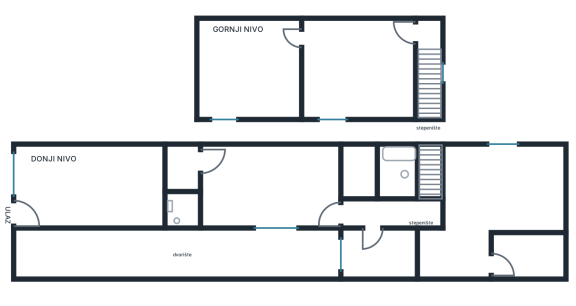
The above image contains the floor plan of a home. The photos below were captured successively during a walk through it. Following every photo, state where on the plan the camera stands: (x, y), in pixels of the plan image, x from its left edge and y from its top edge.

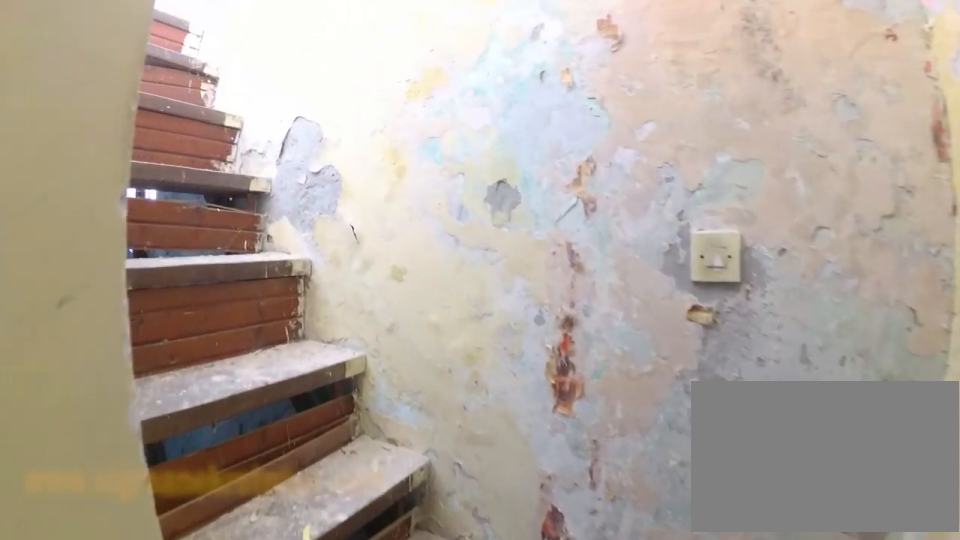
(418, 232)
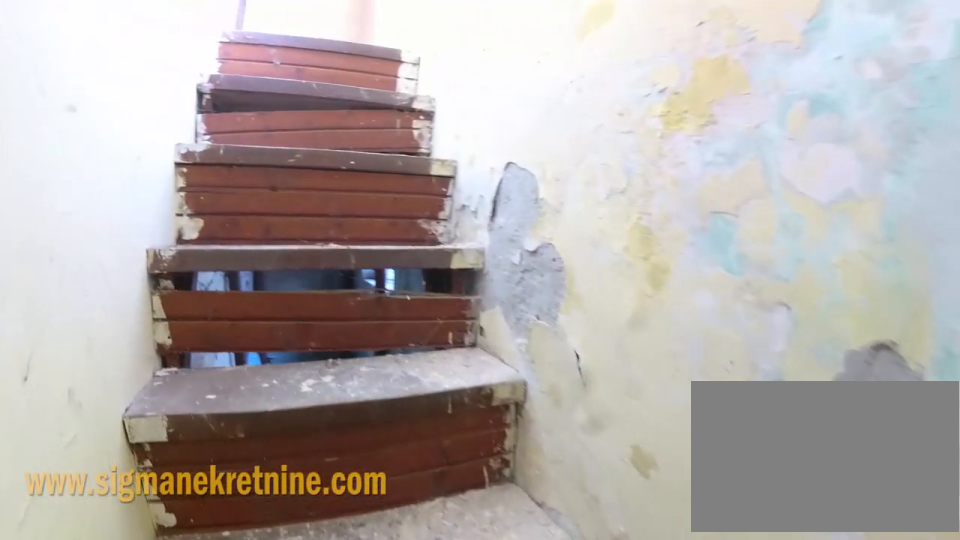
(424, 229)
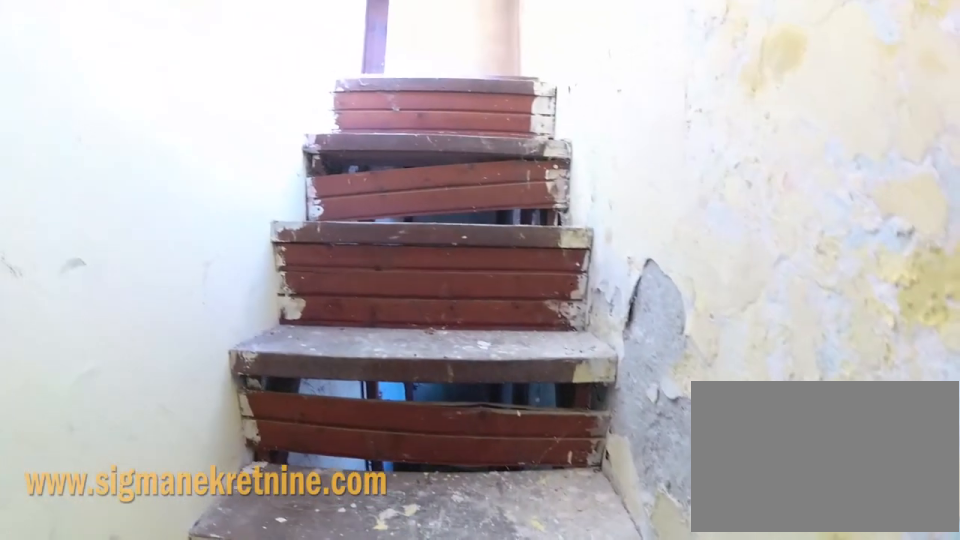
(428, 224)
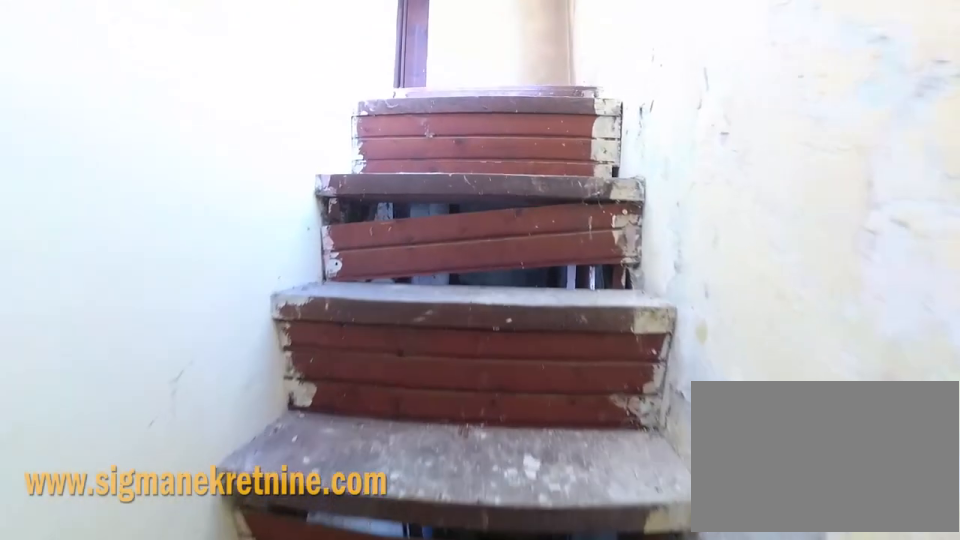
(428, 199)
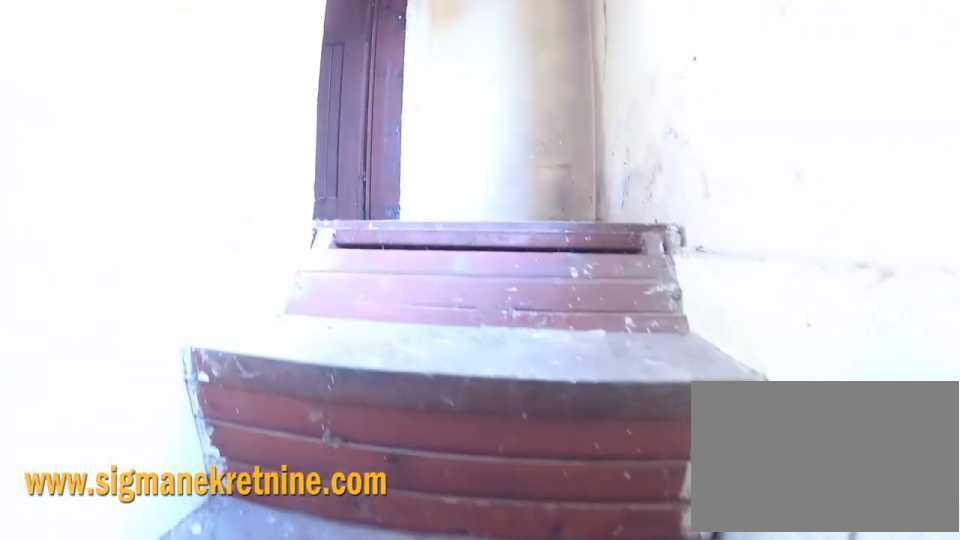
(429, 162)
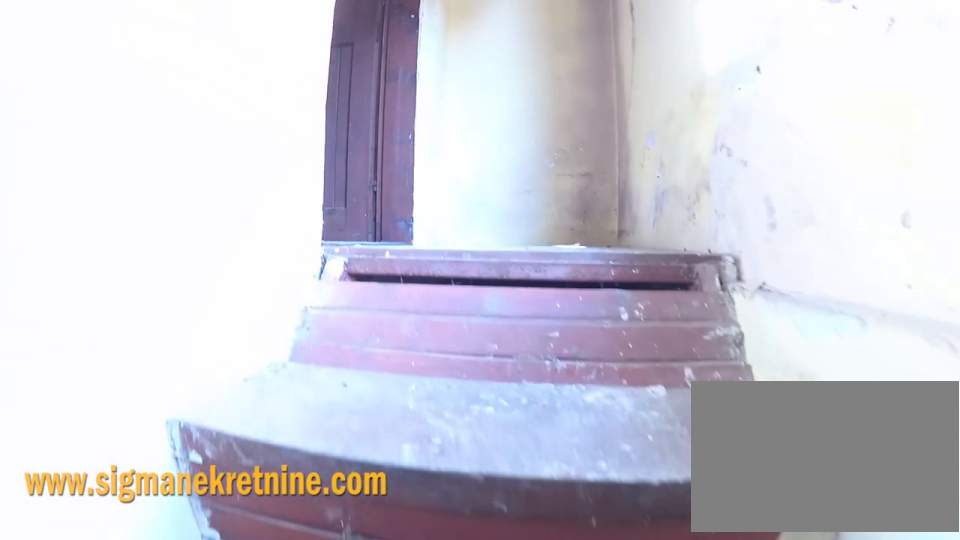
(428, 150)
